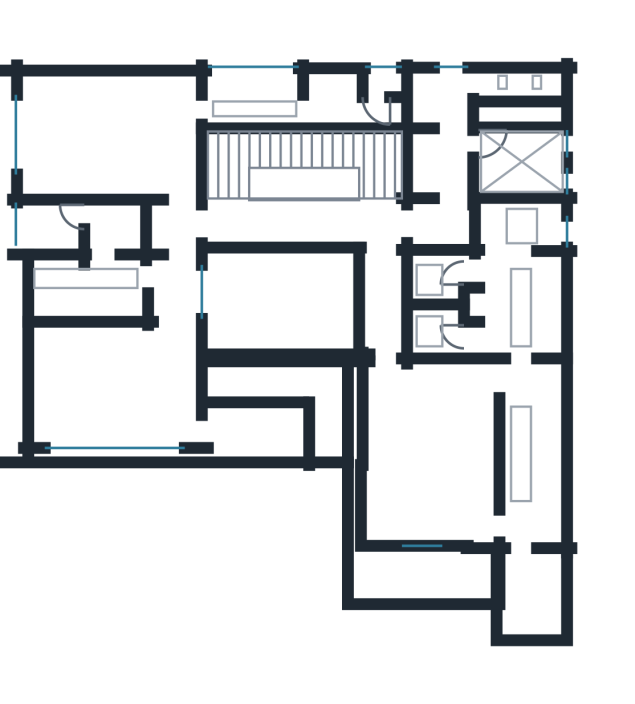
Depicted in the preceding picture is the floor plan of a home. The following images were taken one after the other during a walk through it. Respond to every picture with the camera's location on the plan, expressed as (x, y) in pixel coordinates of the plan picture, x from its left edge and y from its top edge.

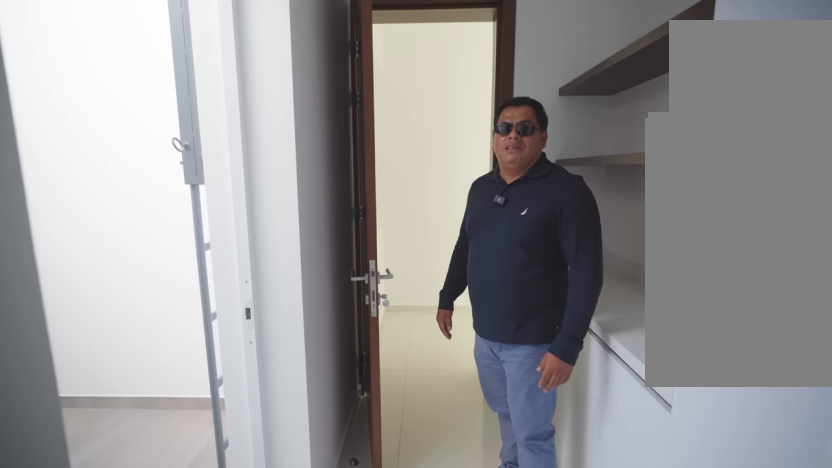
(449, 123)
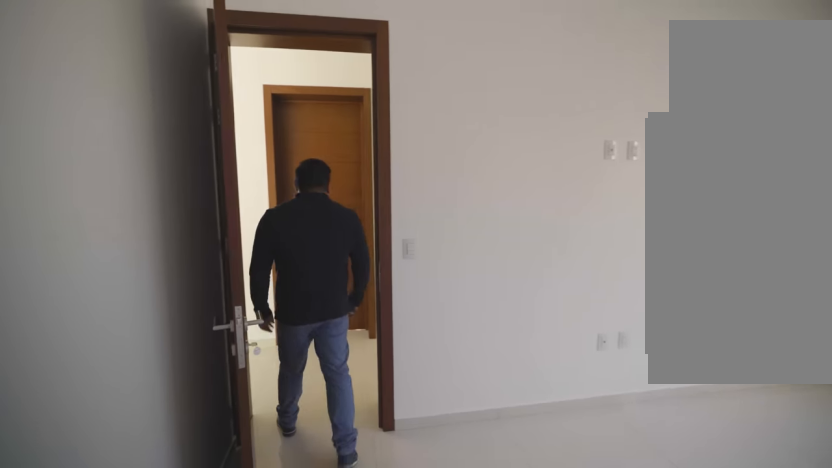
(180, 179)
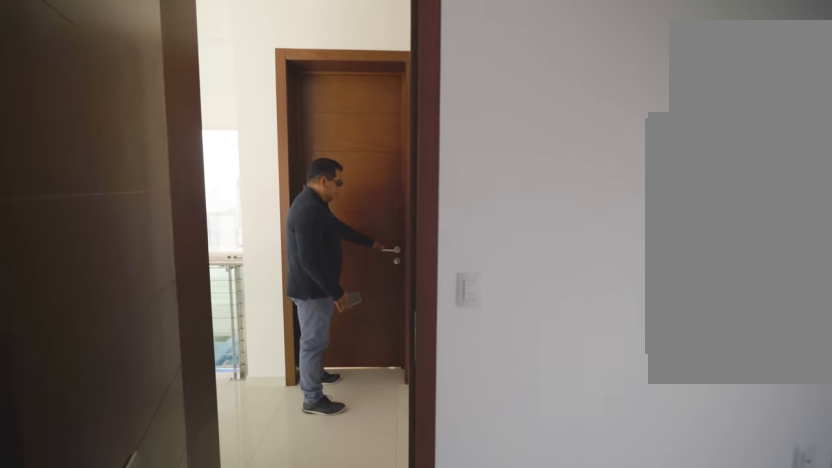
(184, 214)
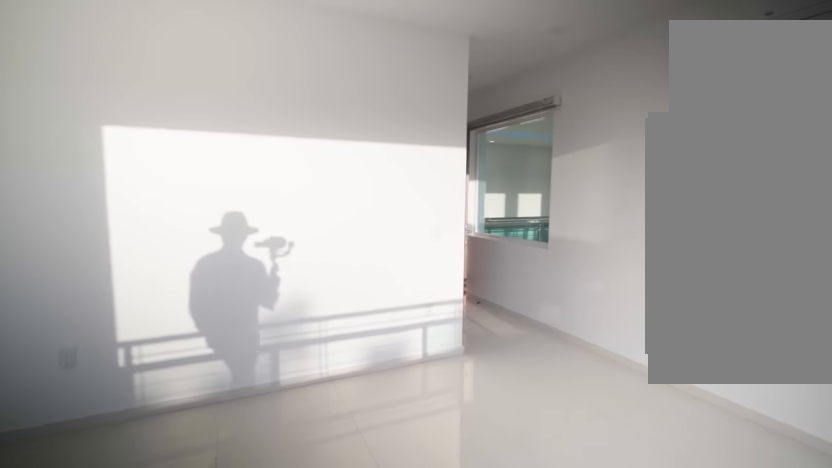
(75, 426)
